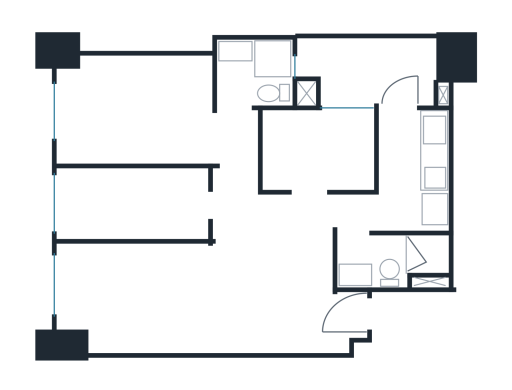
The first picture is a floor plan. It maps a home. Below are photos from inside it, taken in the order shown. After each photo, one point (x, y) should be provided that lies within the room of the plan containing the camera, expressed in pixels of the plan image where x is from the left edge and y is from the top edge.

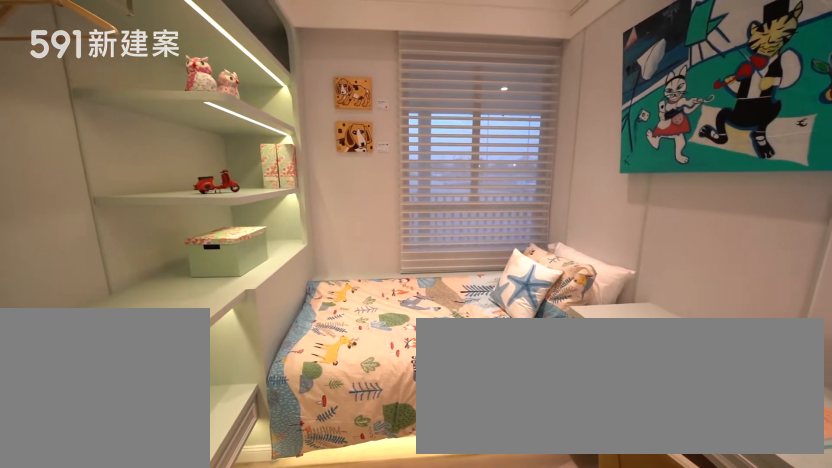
(319, 148)
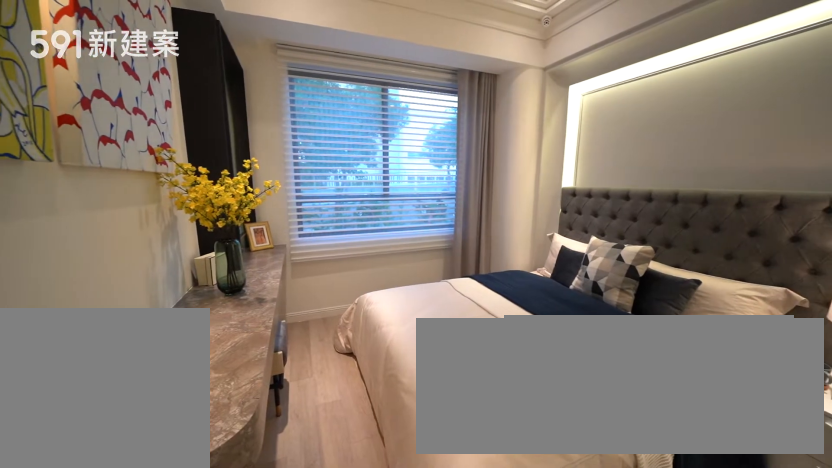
(130, 109)
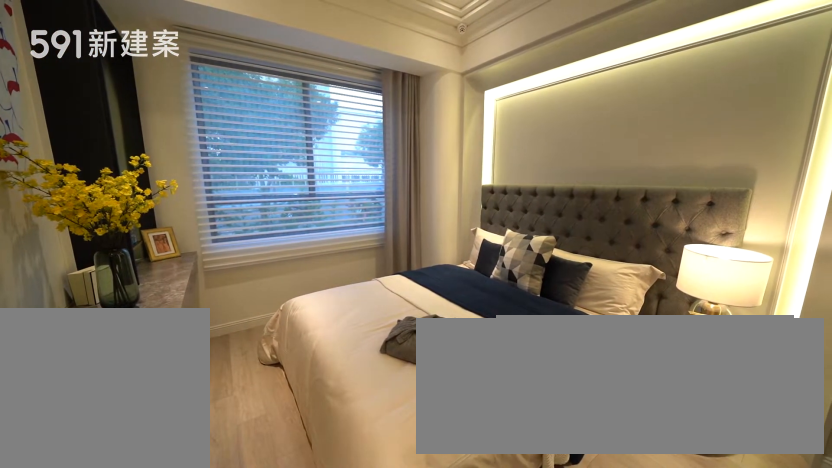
(130, 109)
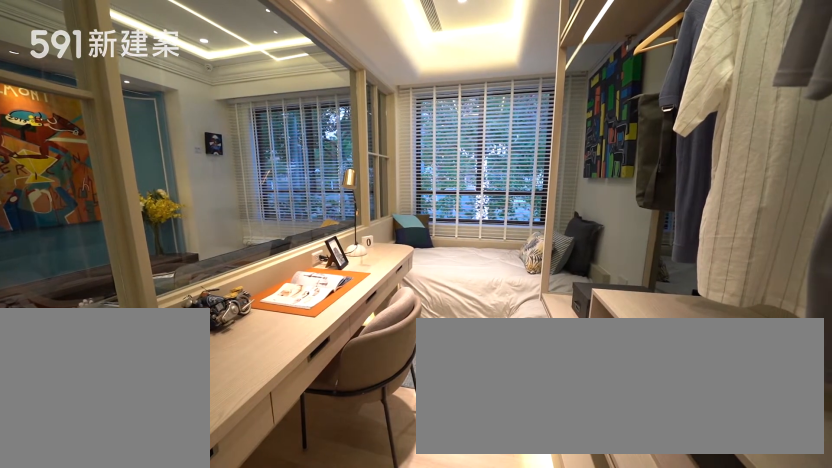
(128, 203)
